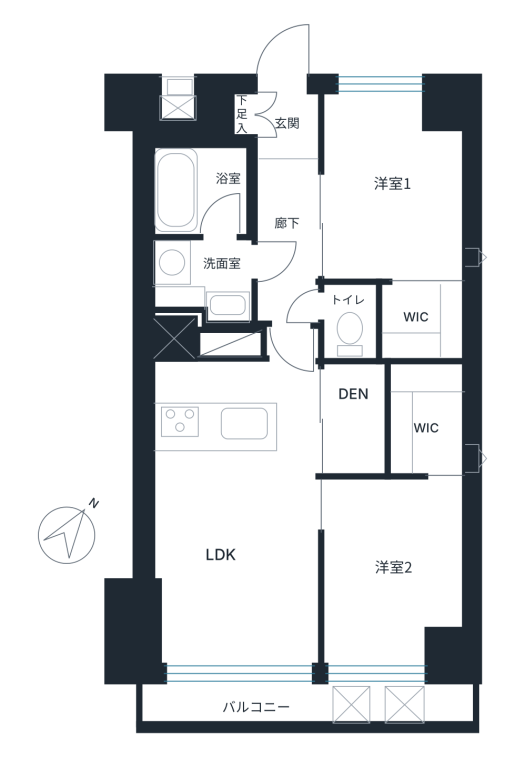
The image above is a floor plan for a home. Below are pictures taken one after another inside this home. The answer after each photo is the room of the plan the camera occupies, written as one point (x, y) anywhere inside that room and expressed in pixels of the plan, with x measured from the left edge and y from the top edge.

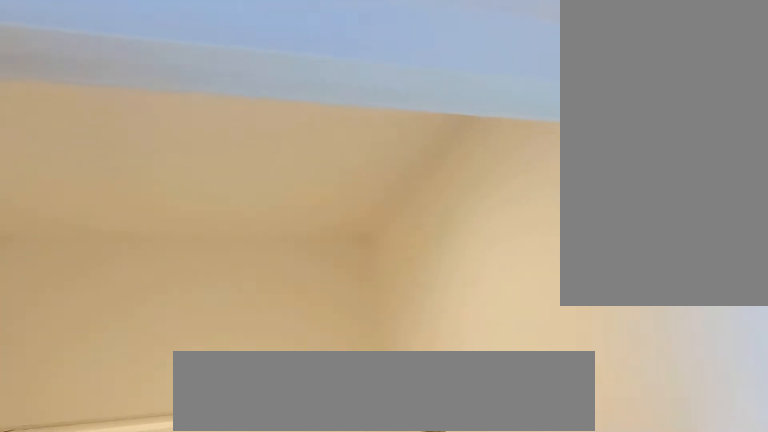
(397, 192)
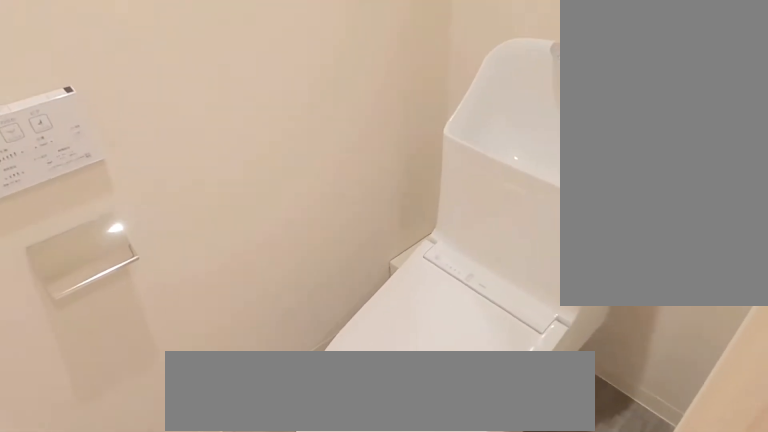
(355, 322)
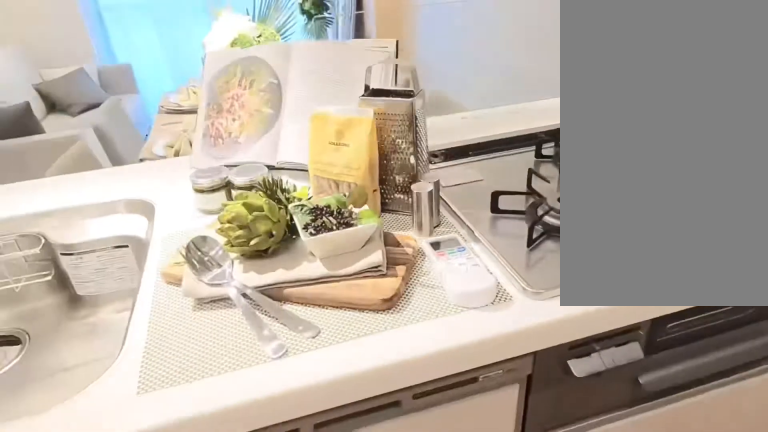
(218, 390)
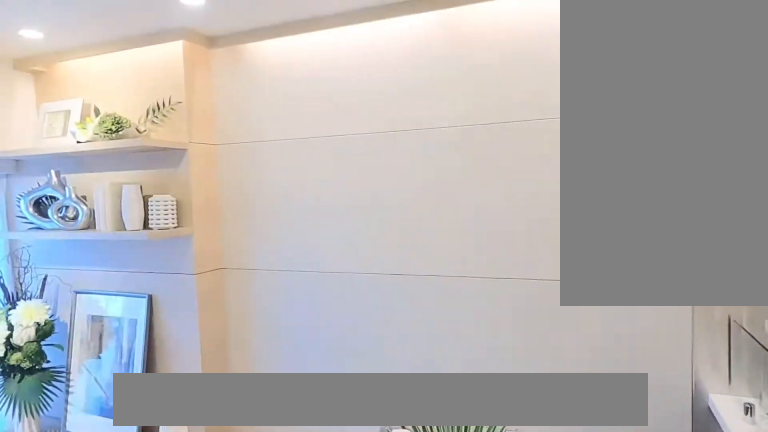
(227, 567)
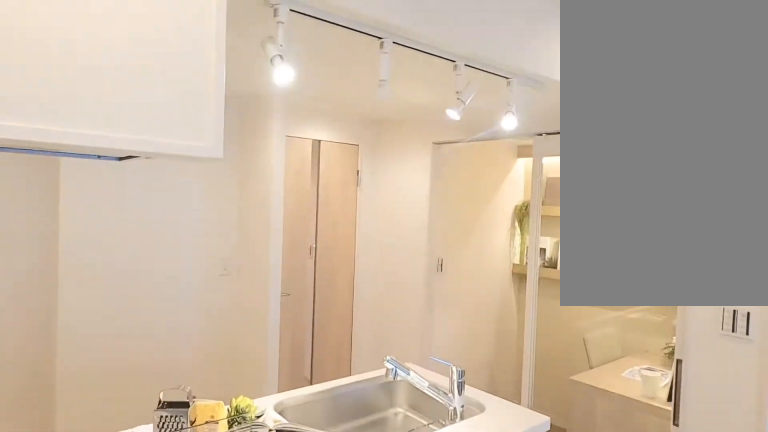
(227, 568)
